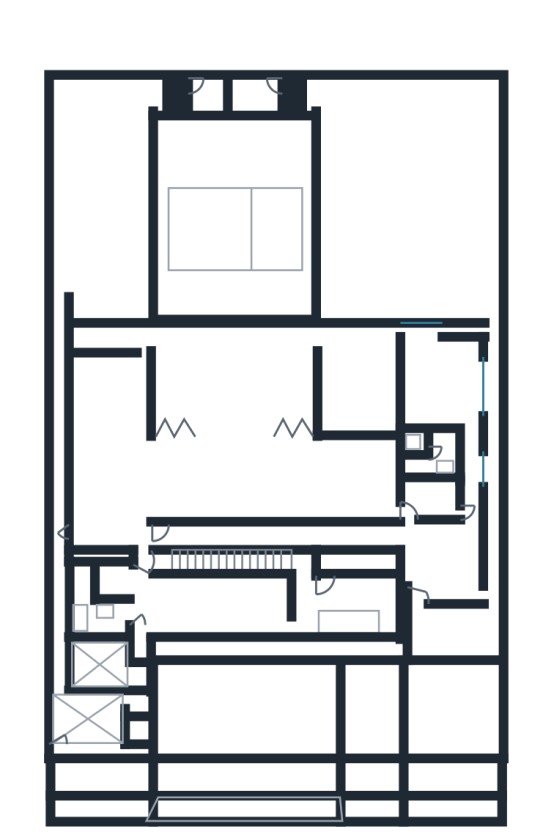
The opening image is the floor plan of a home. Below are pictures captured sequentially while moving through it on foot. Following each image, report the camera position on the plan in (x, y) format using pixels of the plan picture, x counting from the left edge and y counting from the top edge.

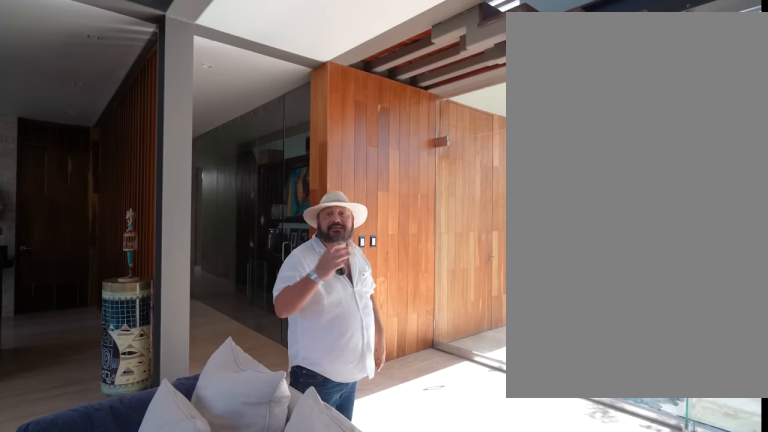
(270, 523)
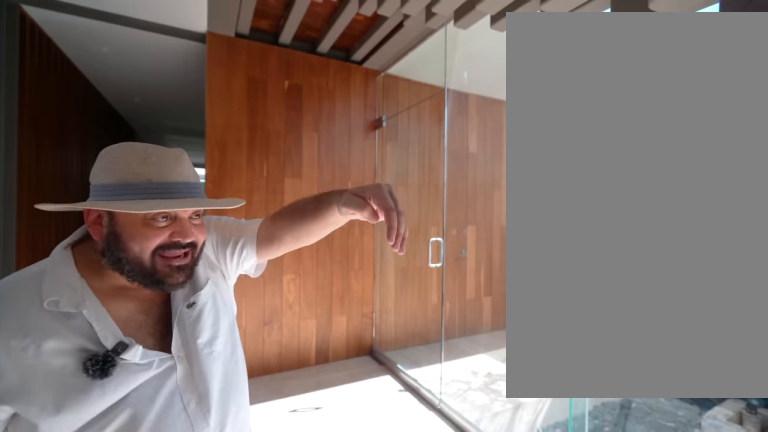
(277, 559)
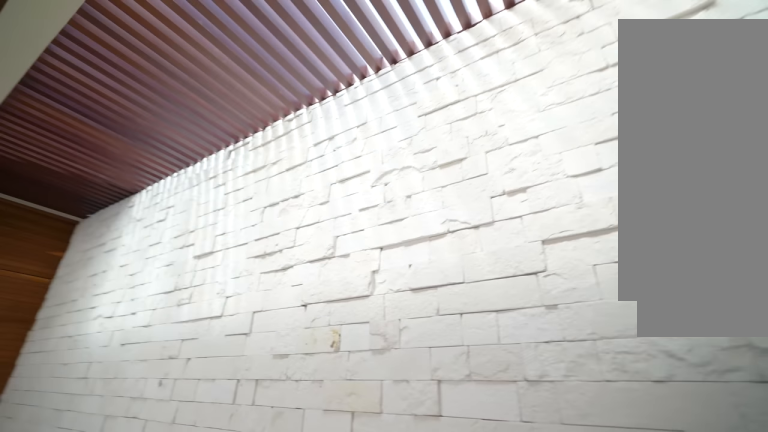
(207, 666)
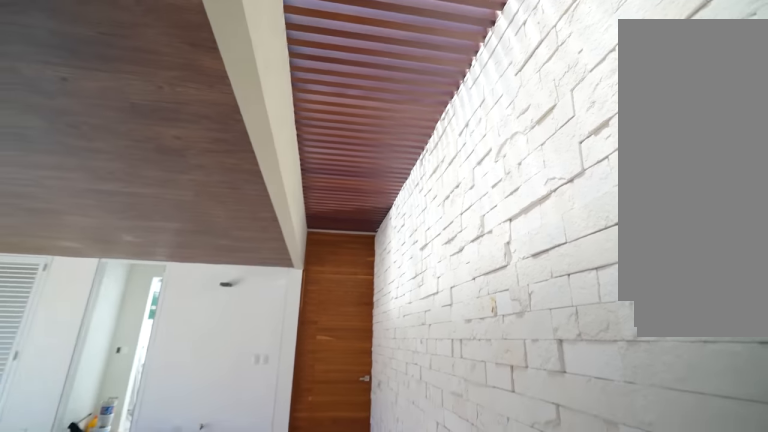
(217, 657)
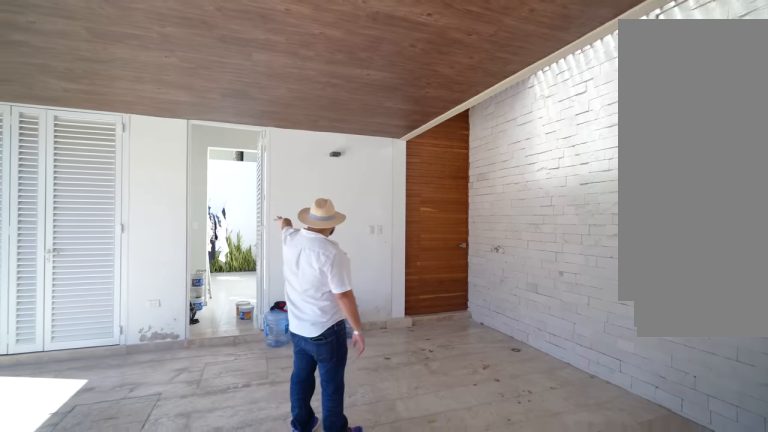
(220, 679)
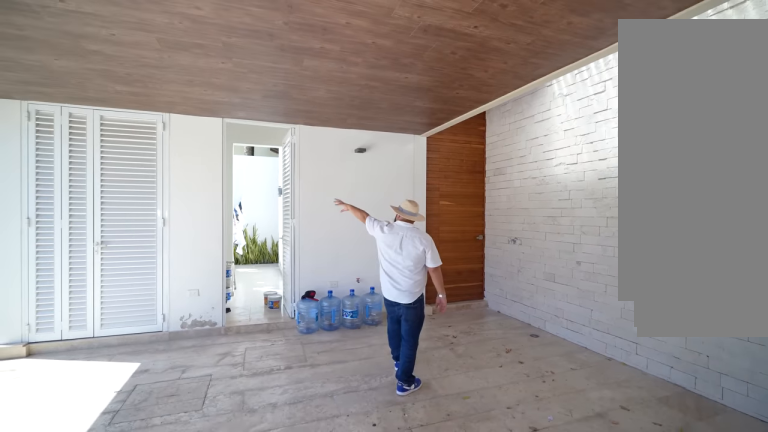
(226, 693)
